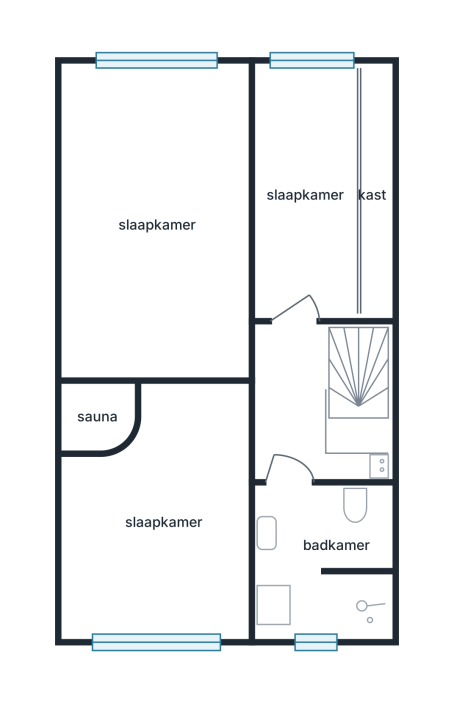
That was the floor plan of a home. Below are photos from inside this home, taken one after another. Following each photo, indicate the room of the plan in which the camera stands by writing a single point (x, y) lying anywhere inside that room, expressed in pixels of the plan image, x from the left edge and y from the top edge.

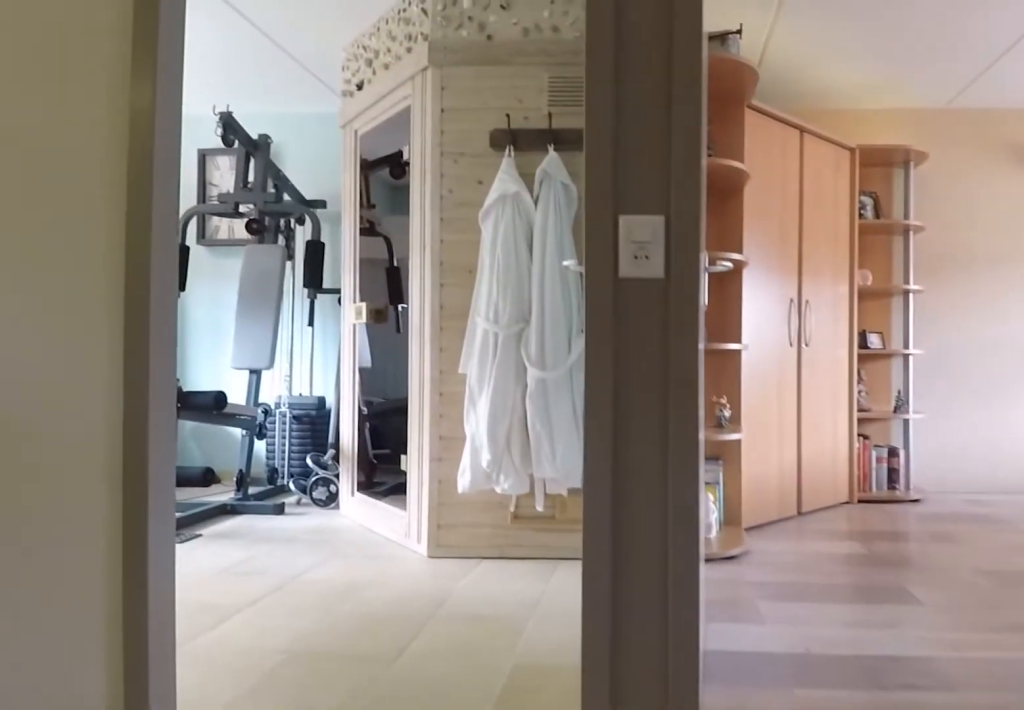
(298, 408)
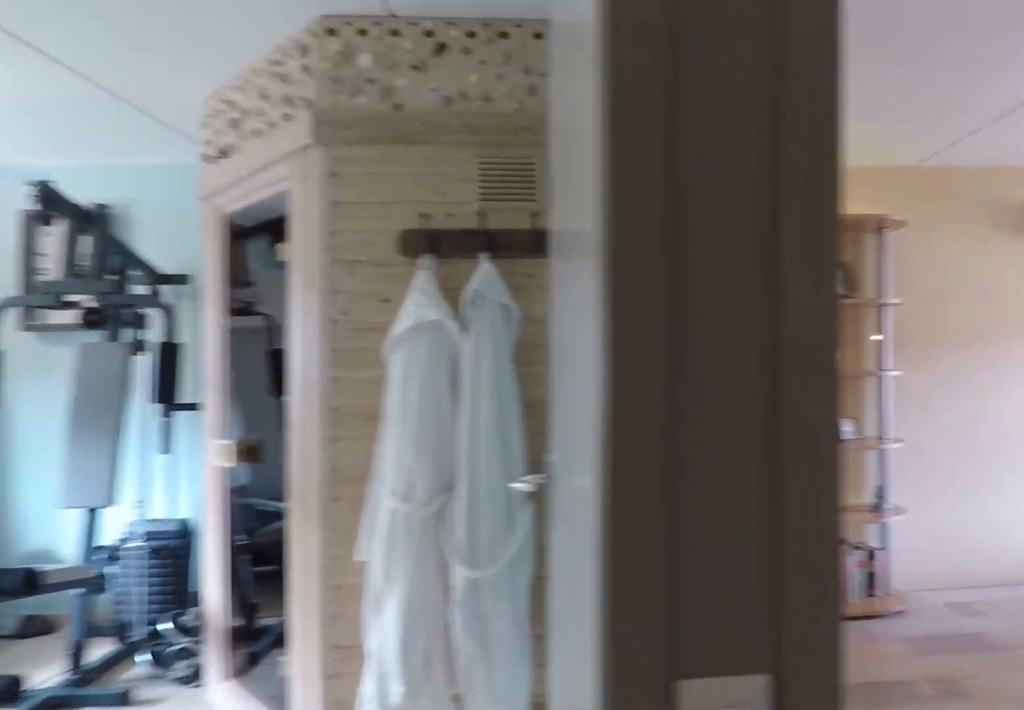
(298, 408)
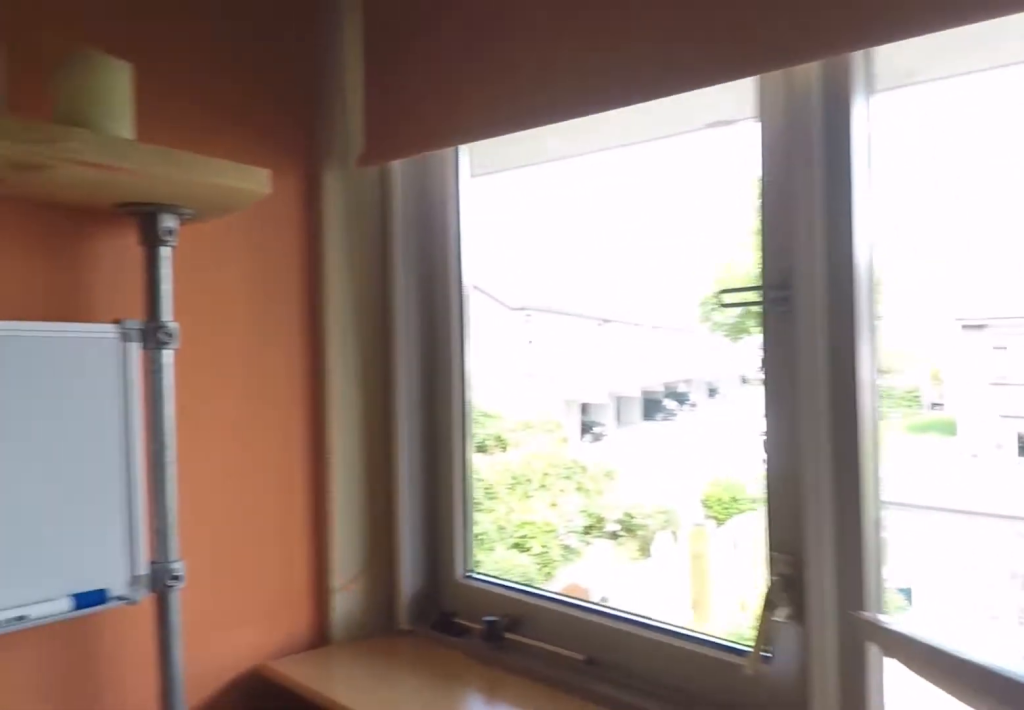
(304, 193)
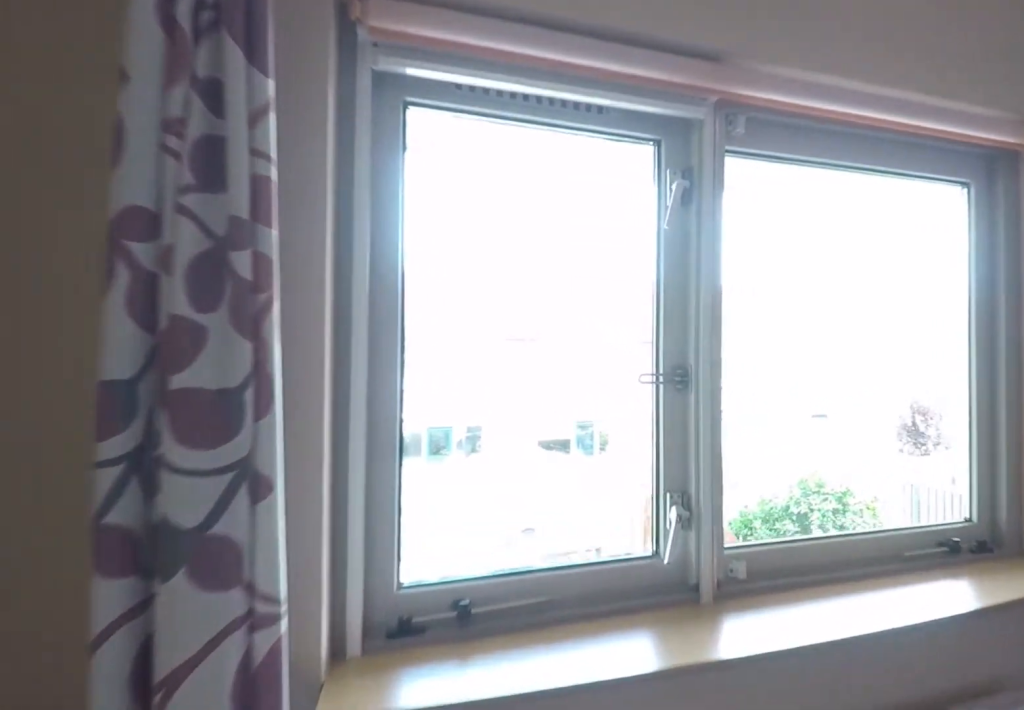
(106, 171)
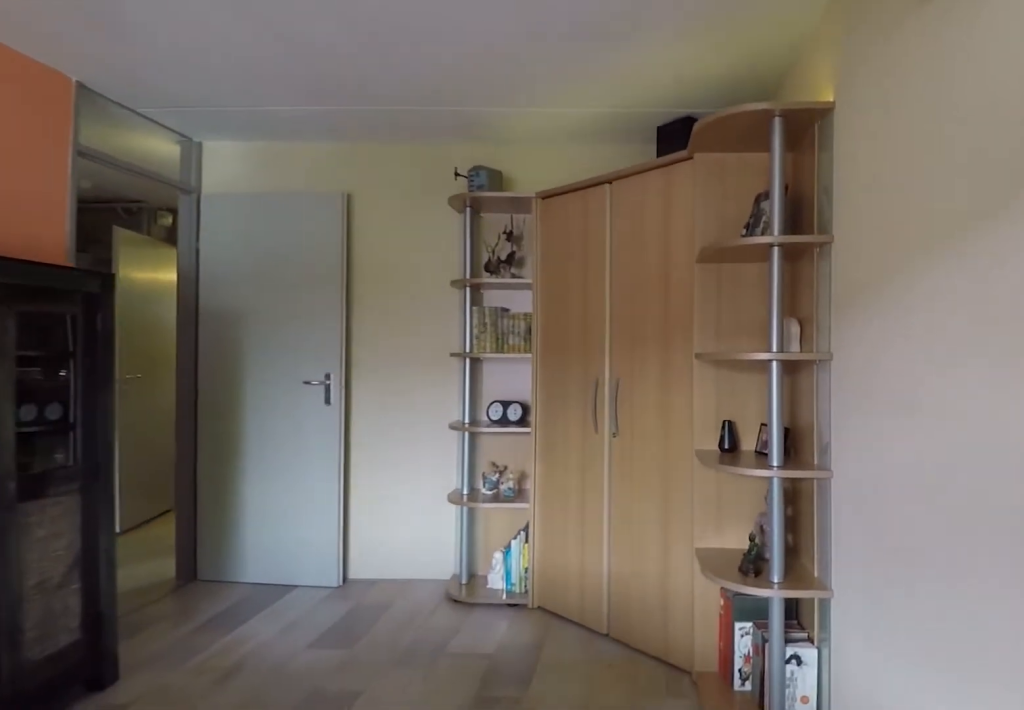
(106, 171)
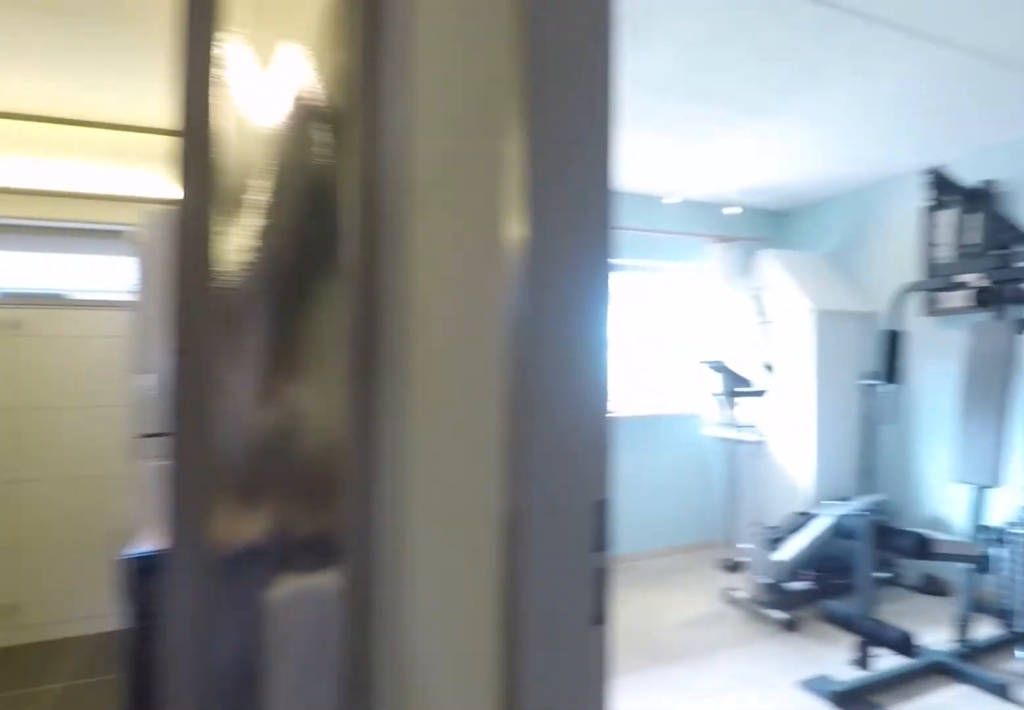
(297, 407)
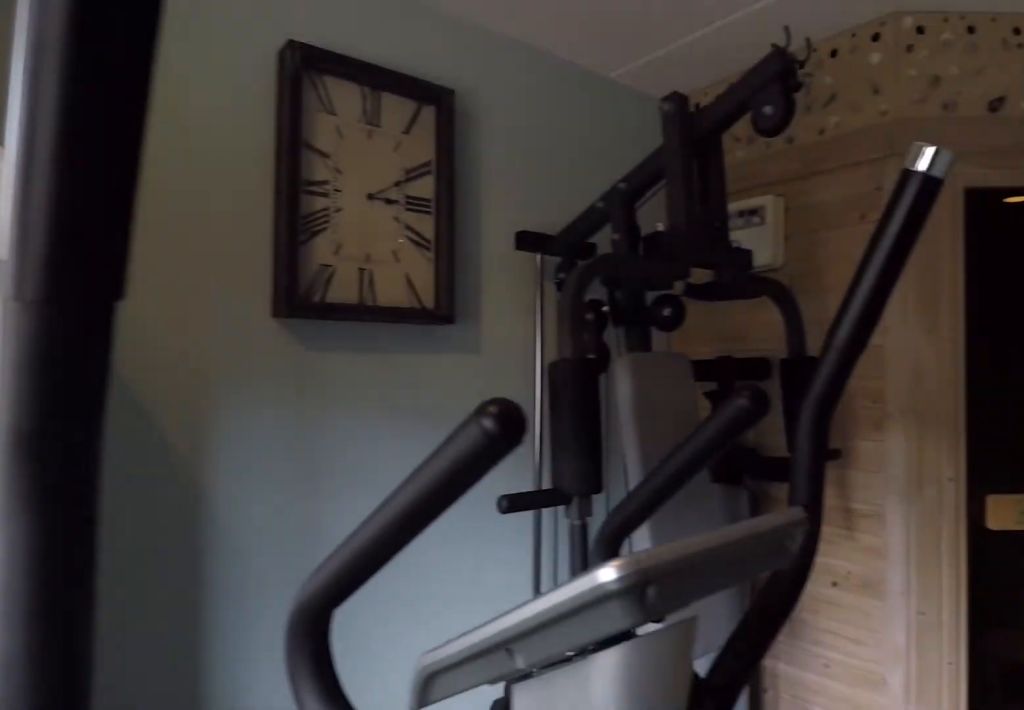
(163, 520)
